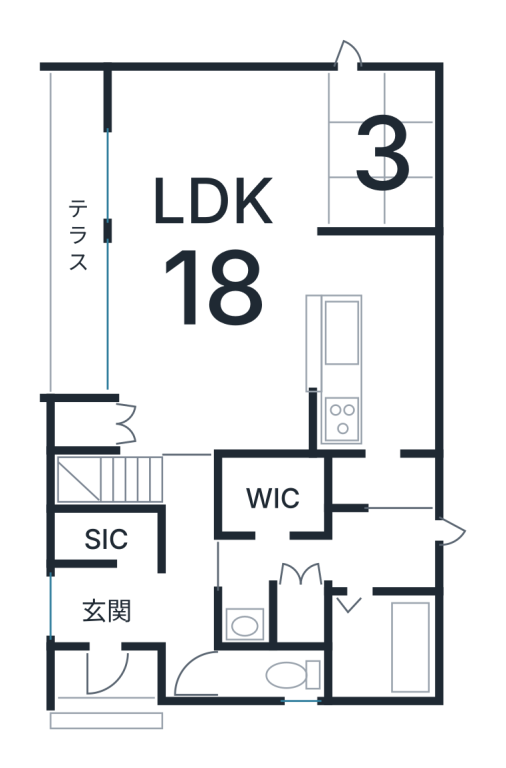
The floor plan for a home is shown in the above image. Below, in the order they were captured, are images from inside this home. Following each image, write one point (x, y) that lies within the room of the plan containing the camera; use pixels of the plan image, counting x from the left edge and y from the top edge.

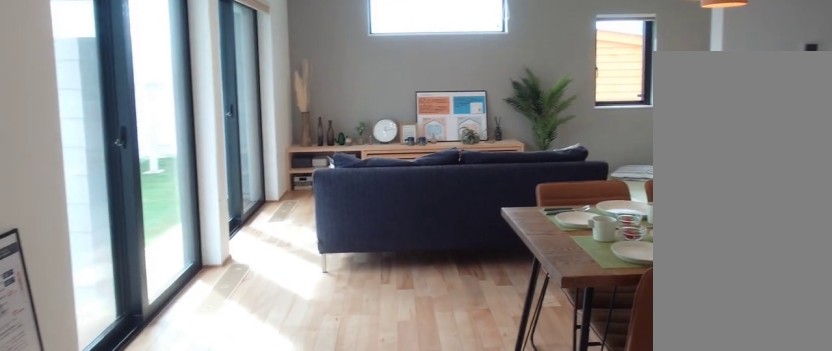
(209, 124)
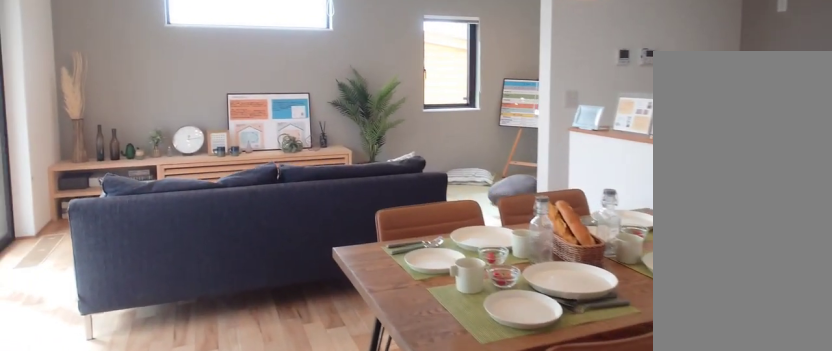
(209, 124)
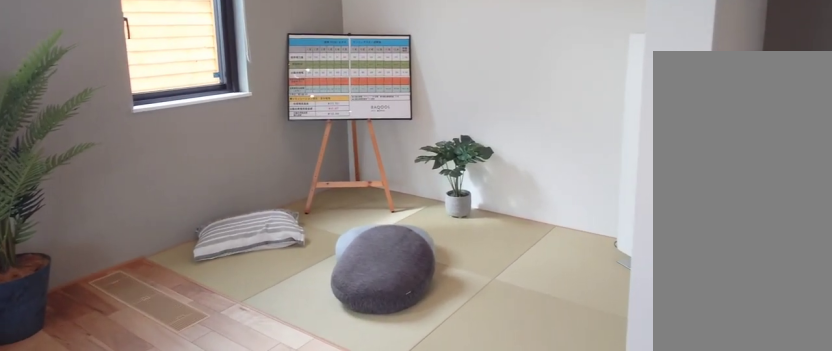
(379, 163)
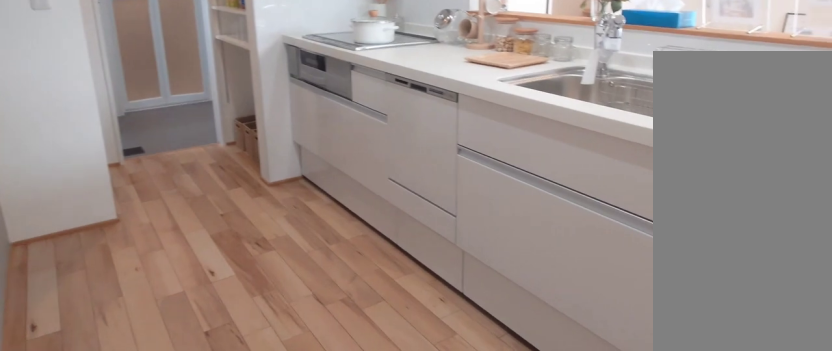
(380, 371)
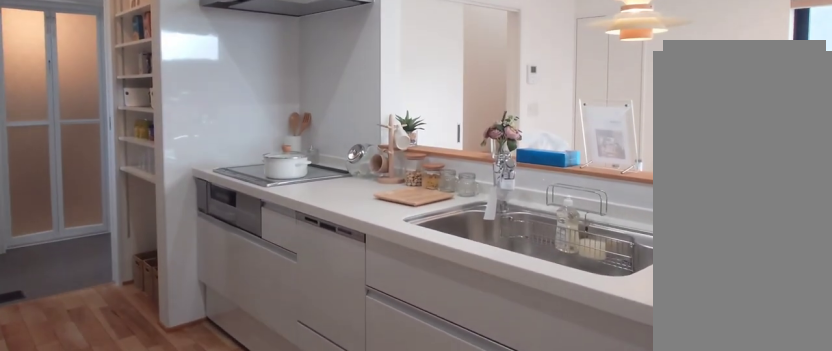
(380, 371)
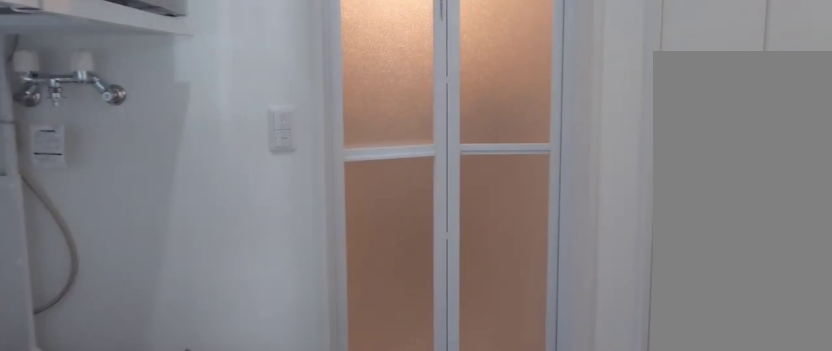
(349, 550)
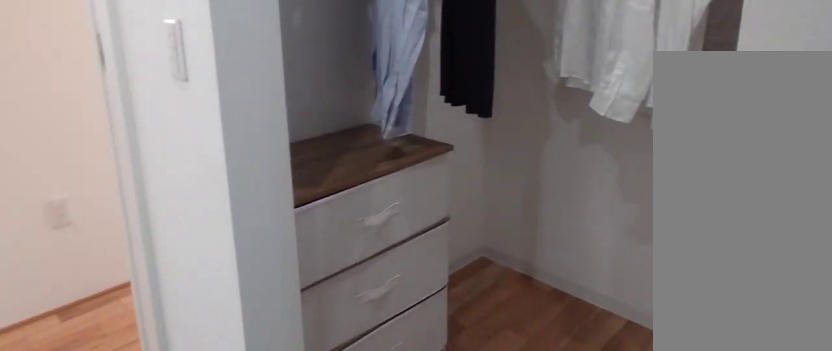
(265, 496)
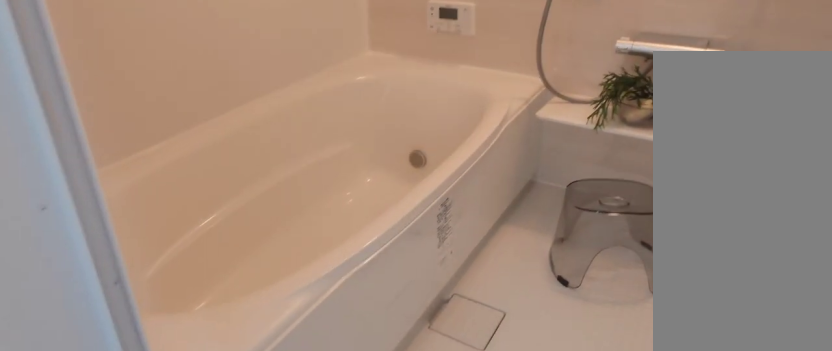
(371, 658)
